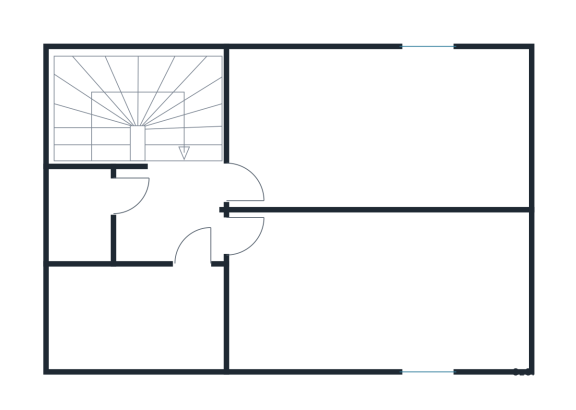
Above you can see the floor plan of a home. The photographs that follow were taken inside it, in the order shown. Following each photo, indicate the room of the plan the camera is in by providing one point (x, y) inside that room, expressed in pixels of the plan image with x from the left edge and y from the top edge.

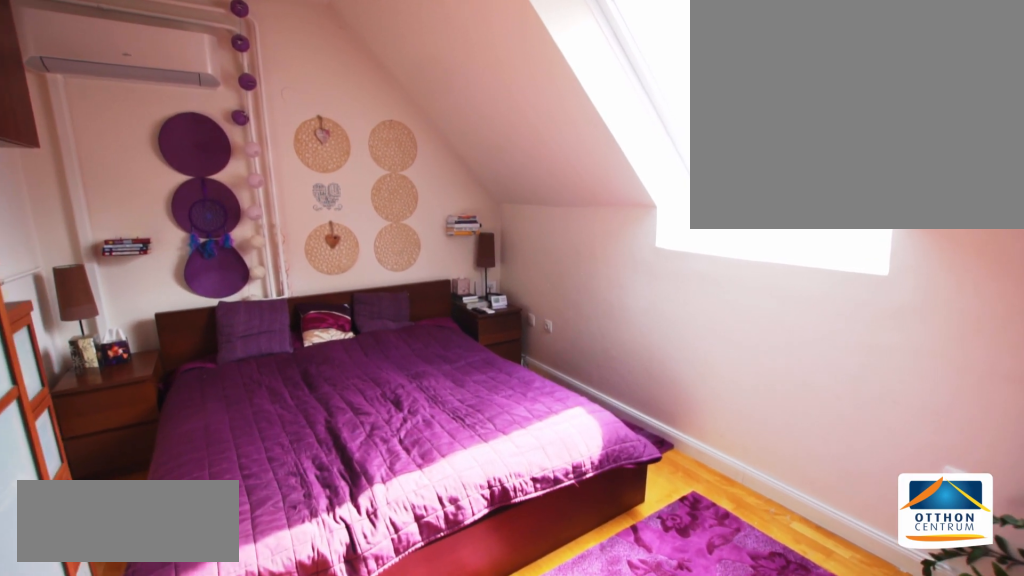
(384, 312)
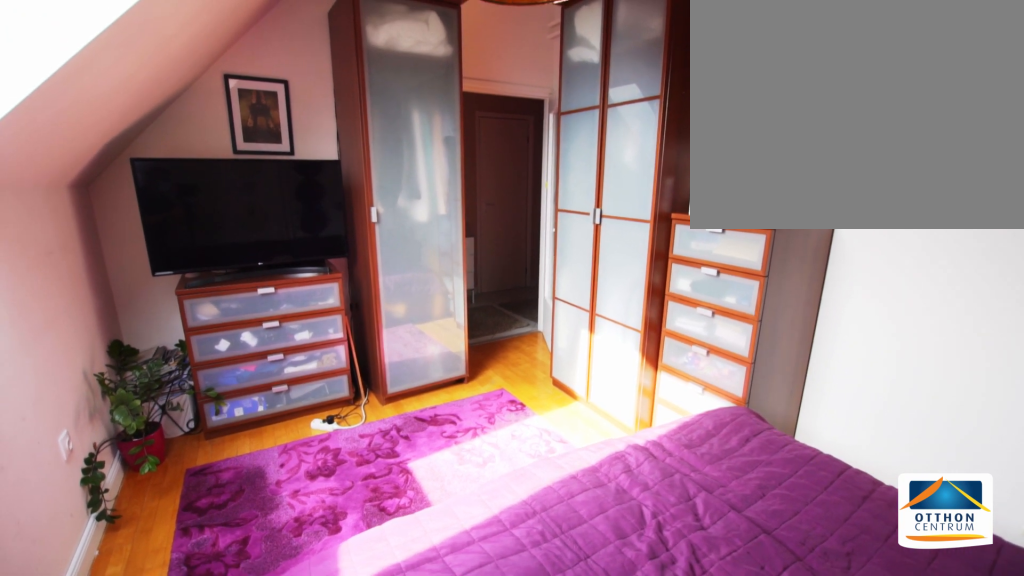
(384, 313)
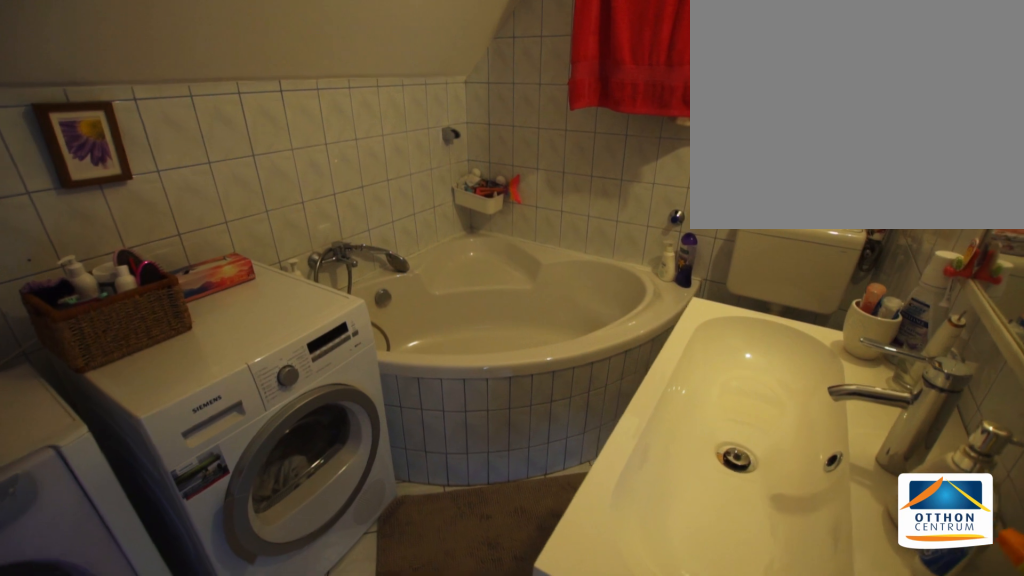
(129, 313)
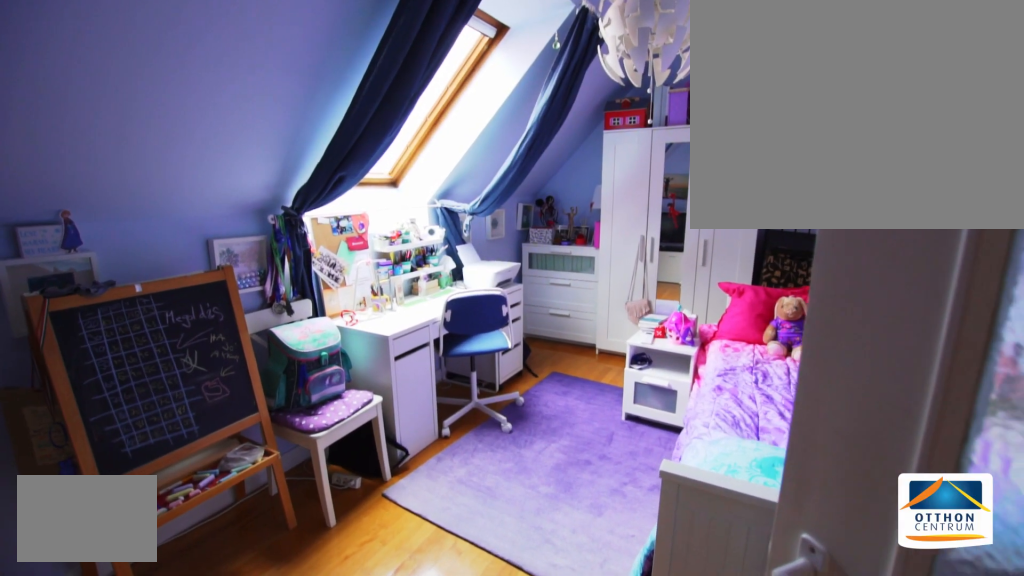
(382, 133)
